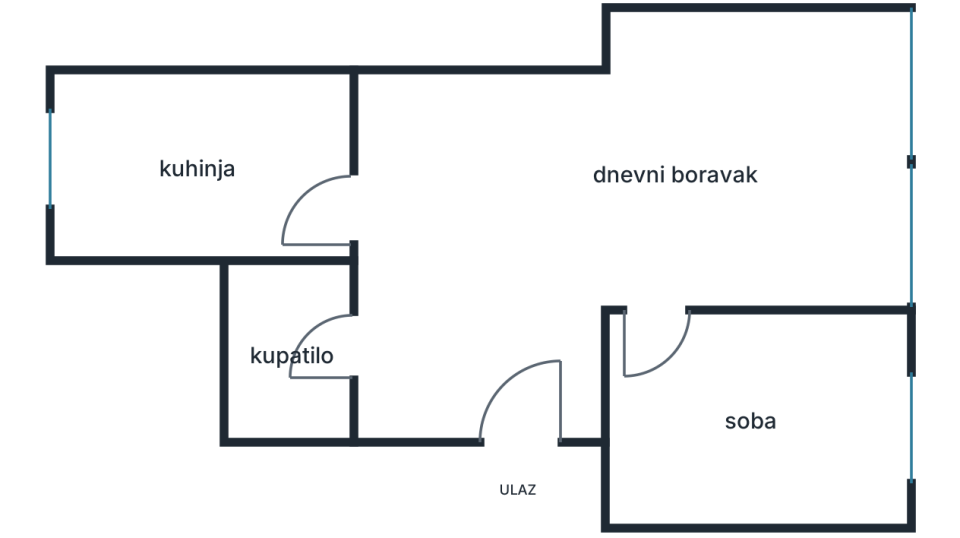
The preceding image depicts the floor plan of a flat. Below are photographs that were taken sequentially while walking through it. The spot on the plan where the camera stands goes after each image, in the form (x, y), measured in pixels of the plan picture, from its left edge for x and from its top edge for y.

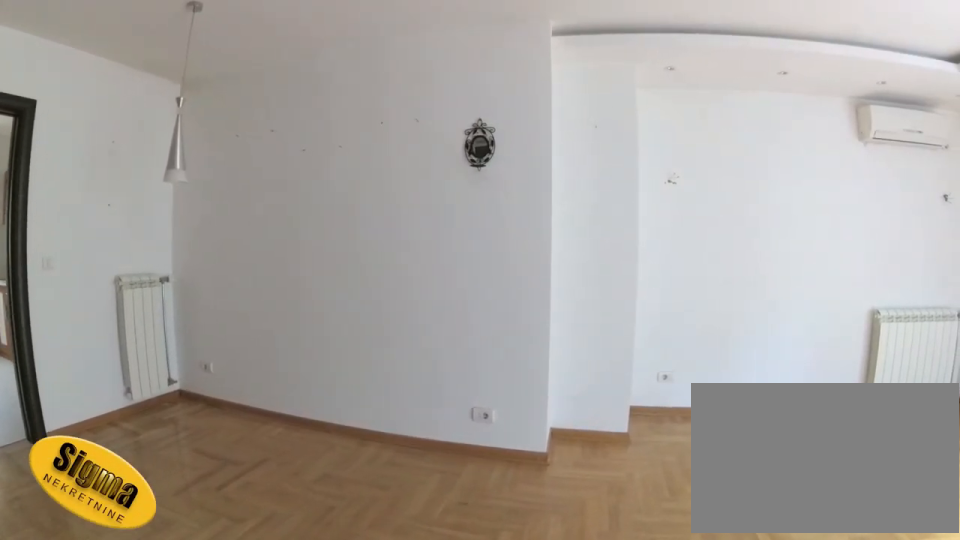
(663, 302)
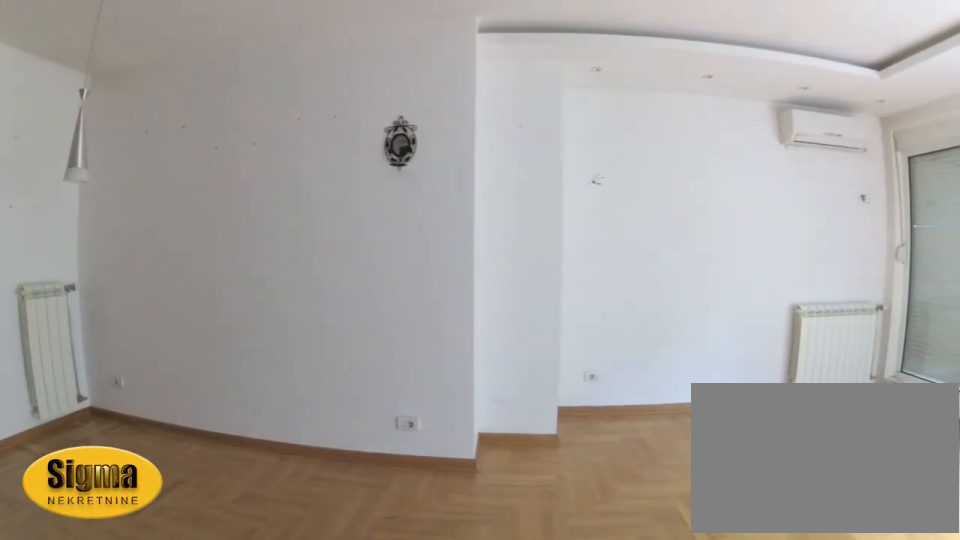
(659, 293)
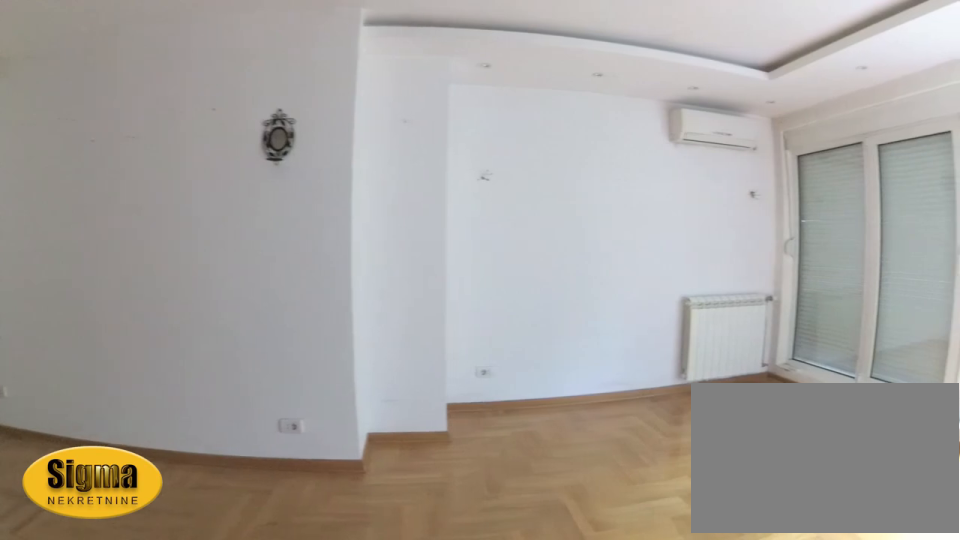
(656, 291)
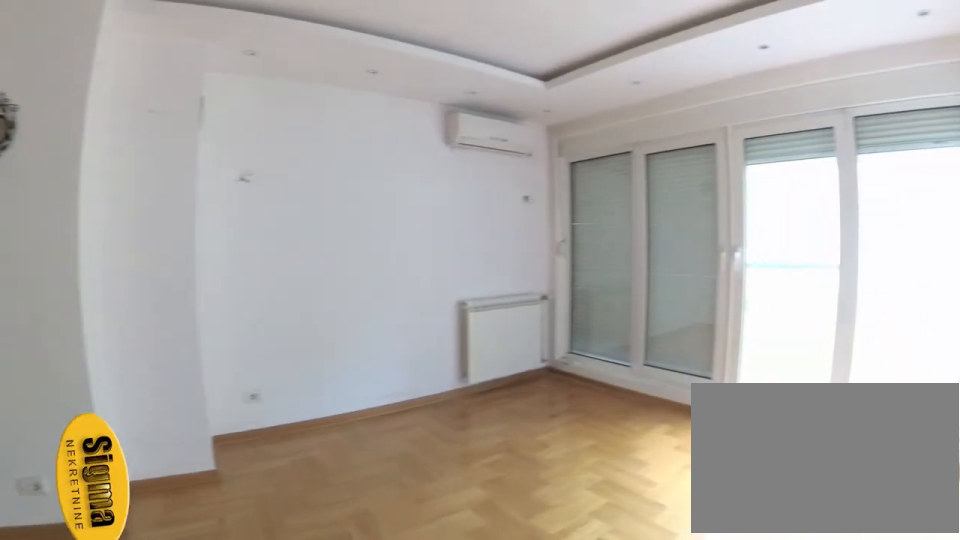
(656, 285)
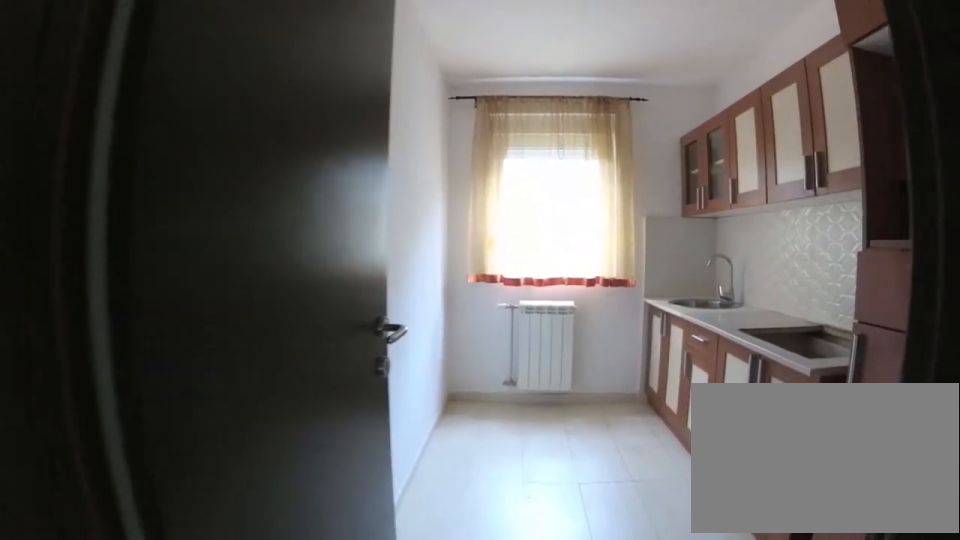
(425, 208)
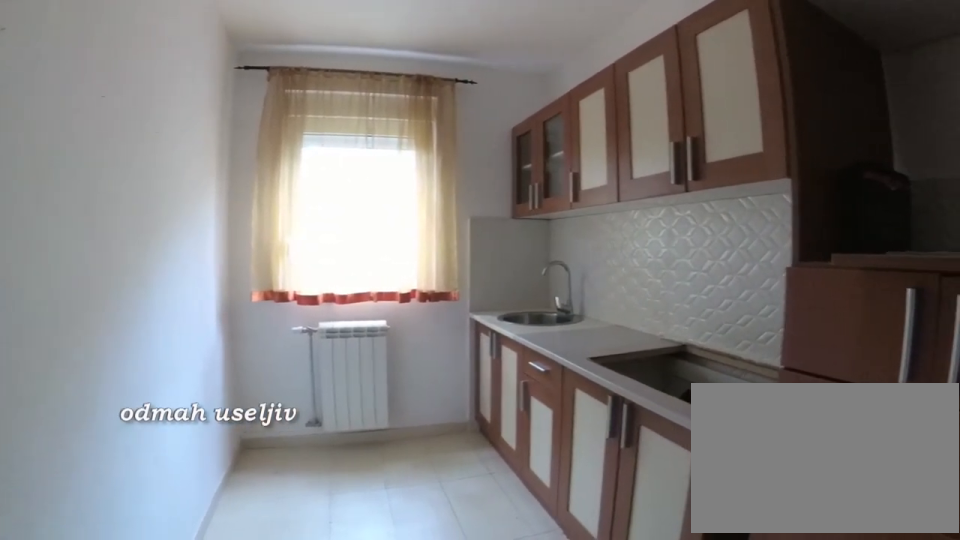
(351, 211)
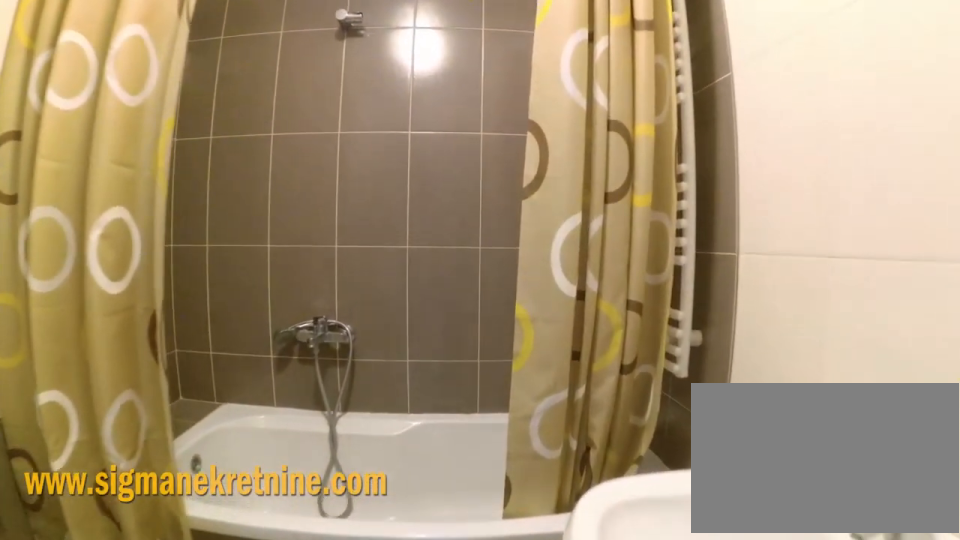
(362, 344)
